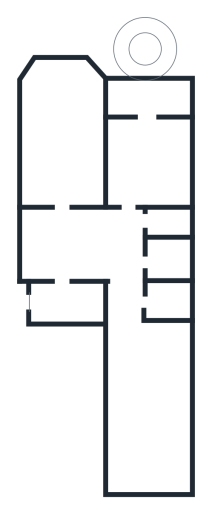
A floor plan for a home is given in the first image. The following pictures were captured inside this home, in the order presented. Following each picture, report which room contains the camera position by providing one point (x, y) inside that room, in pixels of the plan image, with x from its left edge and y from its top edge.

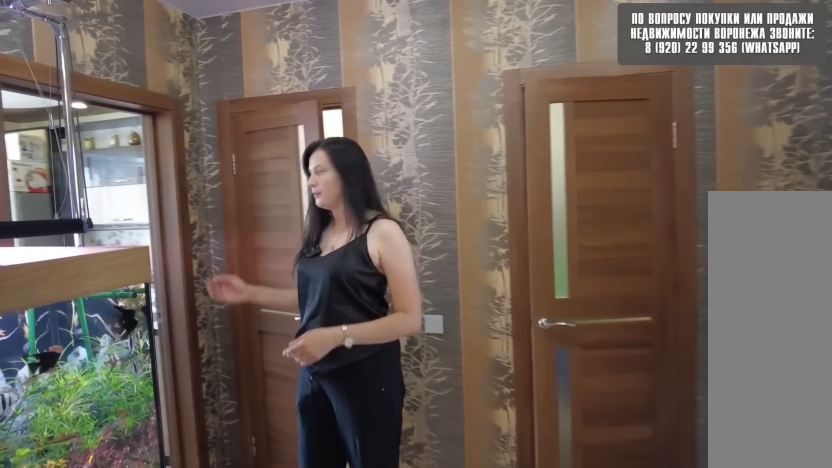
(64, 257)
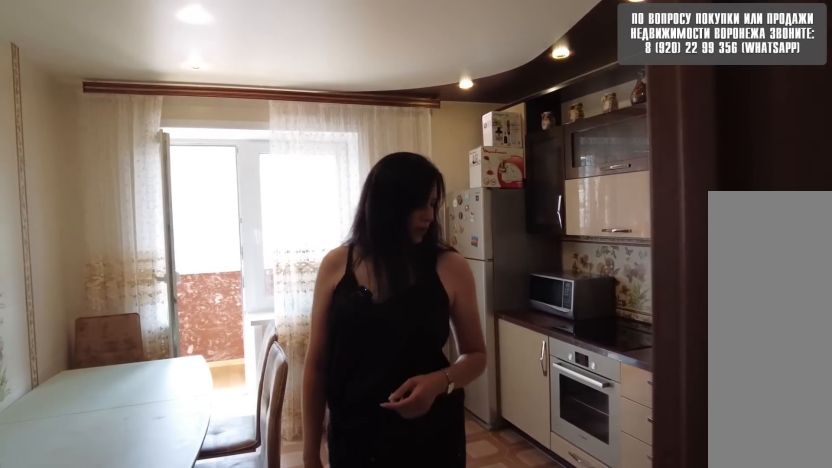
(123, 240)
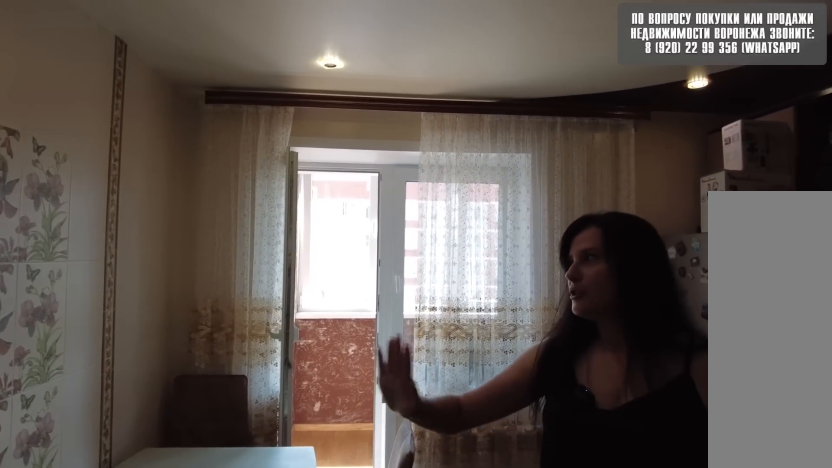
(151, 180)
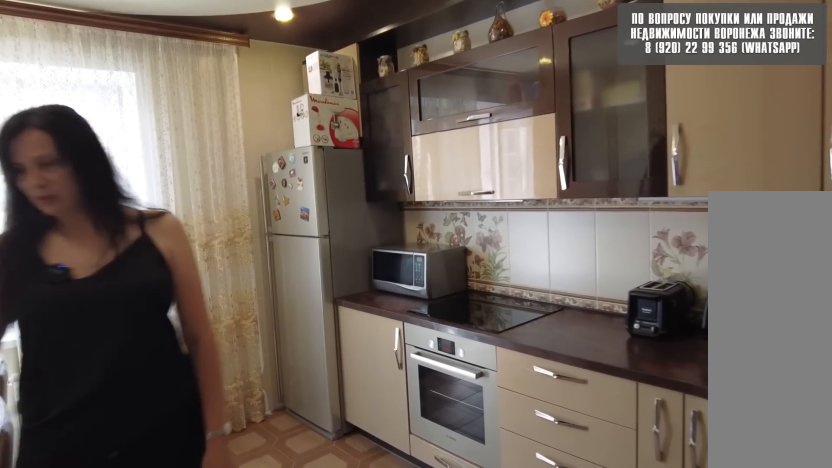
(151, 180)
